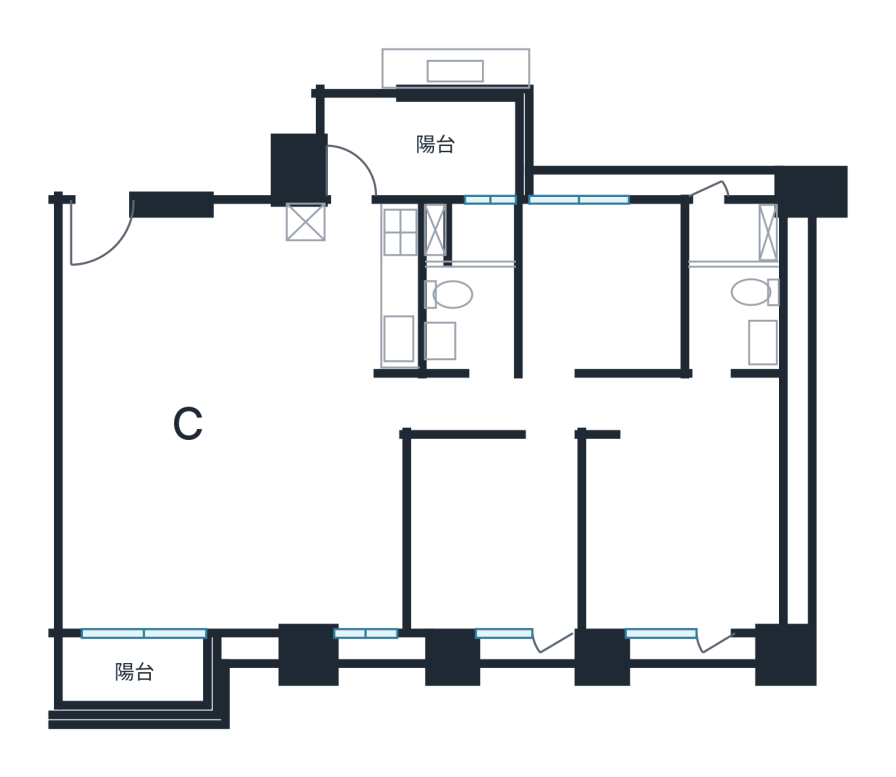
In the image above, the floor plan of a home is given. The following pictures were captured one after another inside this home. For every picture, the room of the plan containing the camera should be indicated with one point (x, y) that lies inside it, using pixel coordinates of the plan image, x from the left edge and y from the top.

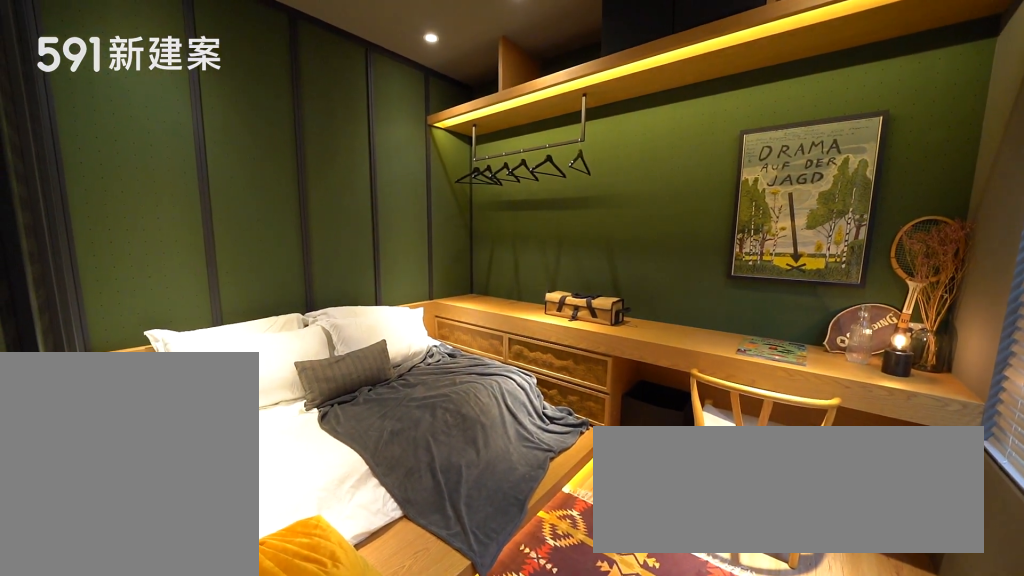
(496, 531)
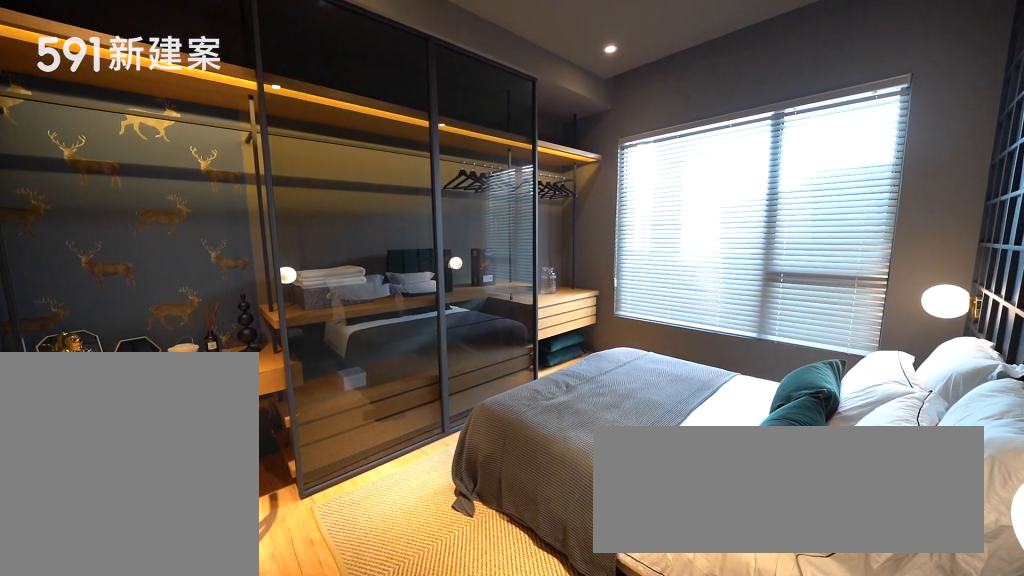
(683, 507)
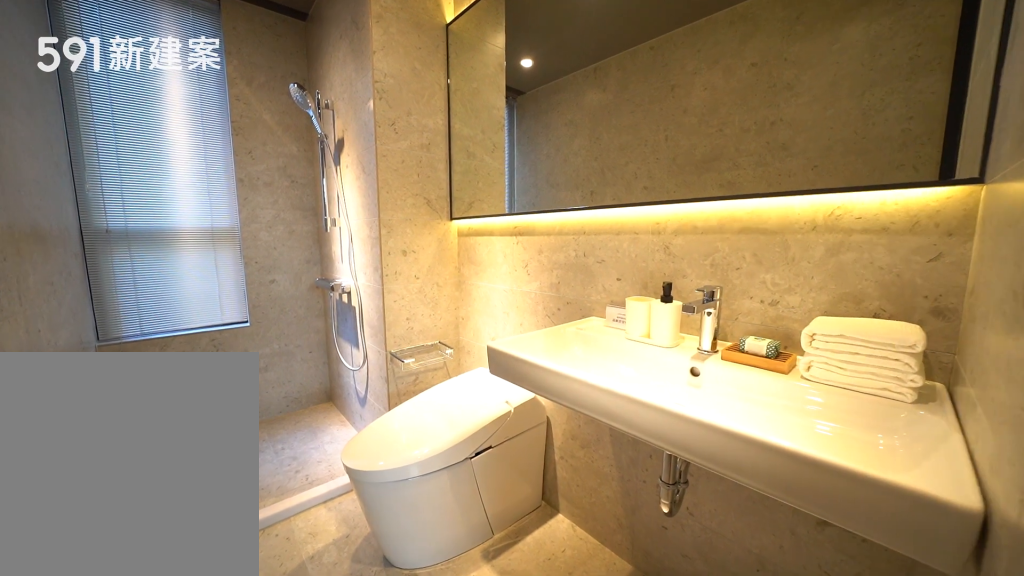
(734, 283)
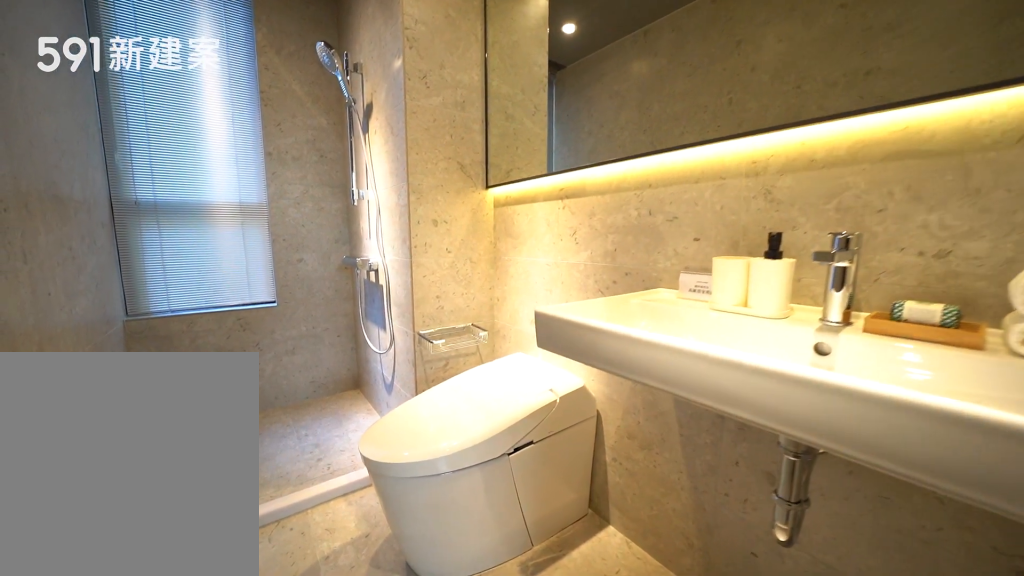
(734, 283)
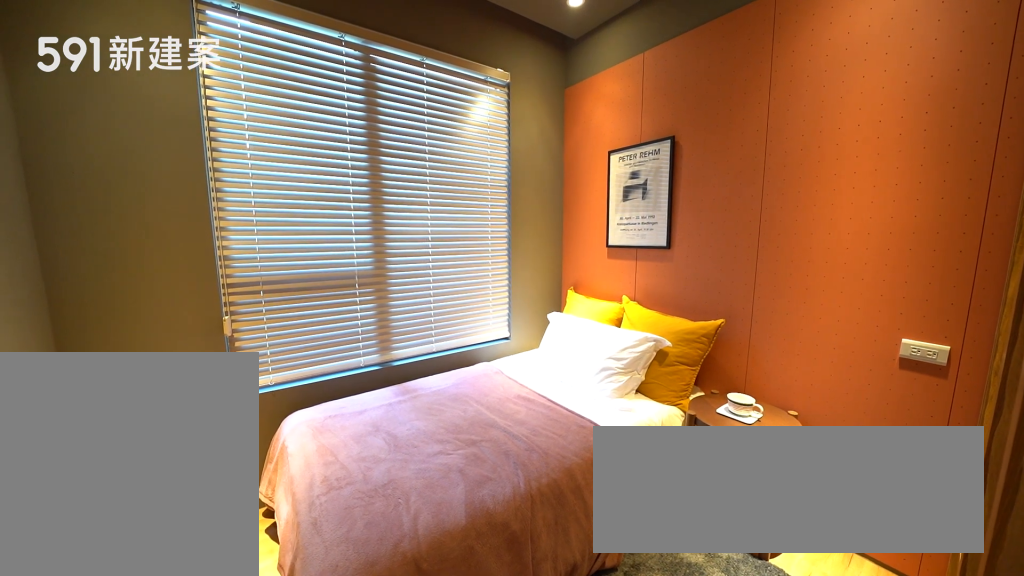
(609, 281)
